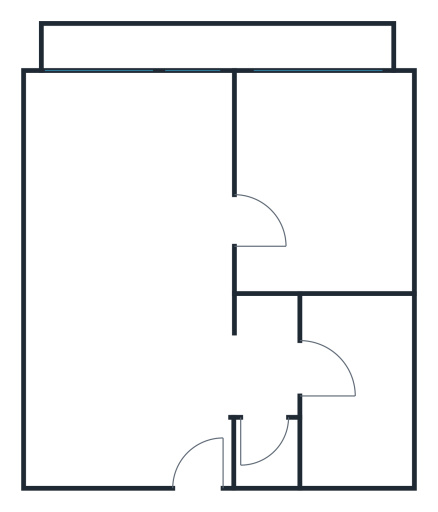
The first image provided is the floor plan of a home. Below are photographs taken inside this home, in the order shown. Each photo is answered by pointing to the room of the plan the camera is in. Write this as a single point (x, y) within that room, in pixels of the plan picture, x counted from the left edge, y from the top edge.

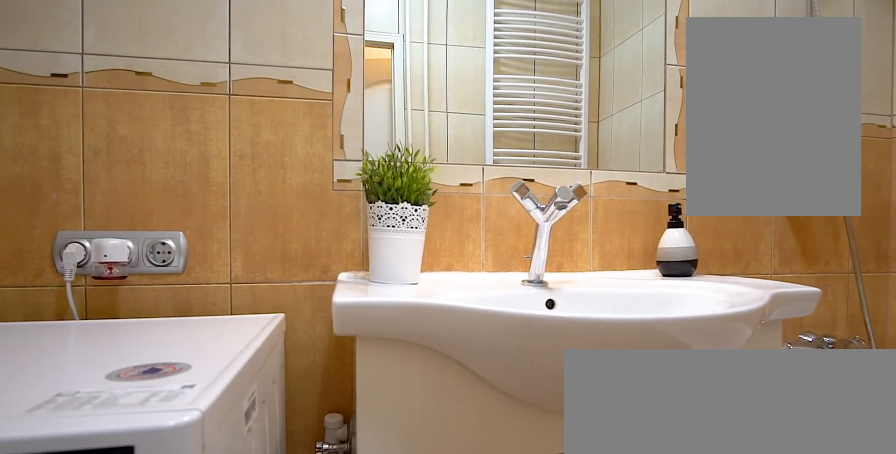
(346, 382)
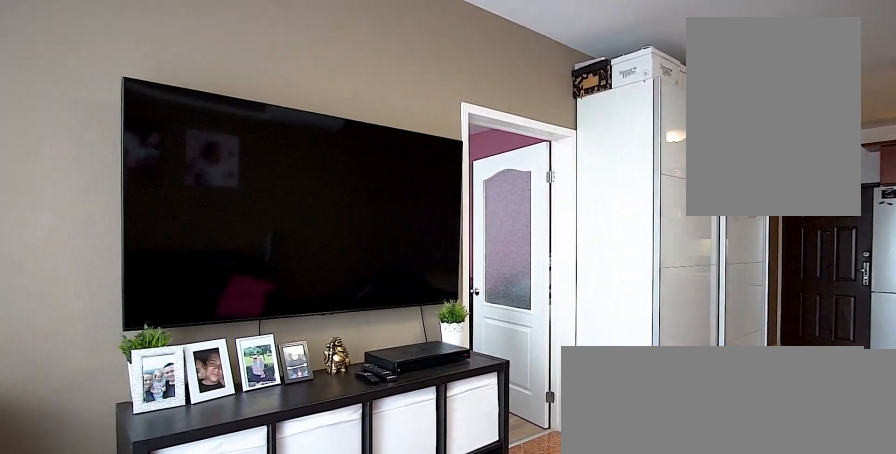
(137, 206)
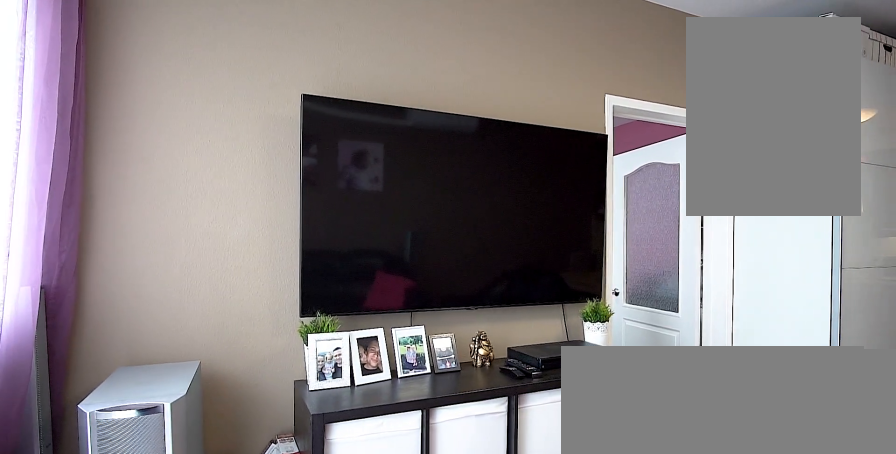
(137, 206)
